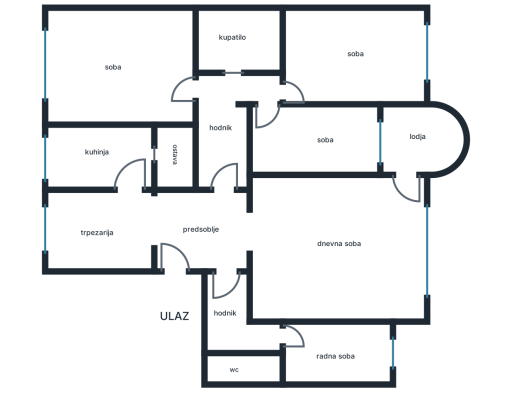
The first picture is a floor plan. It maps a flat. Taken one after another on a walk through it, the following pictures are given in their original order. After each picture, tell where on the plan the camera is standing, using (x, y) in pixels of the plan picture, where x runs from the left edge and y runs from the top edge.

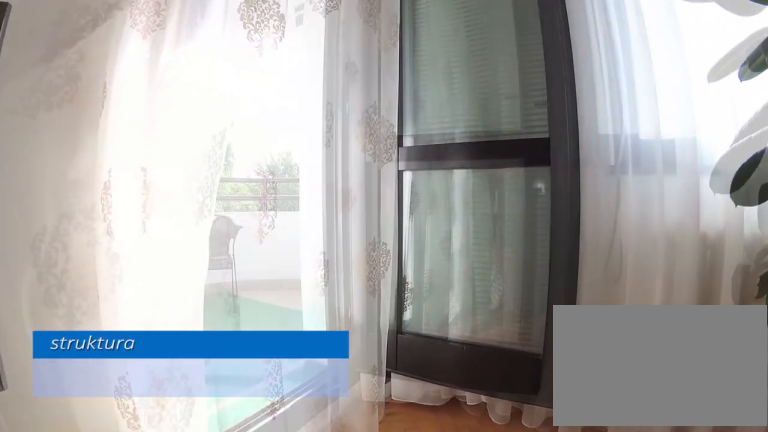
(346, 216)
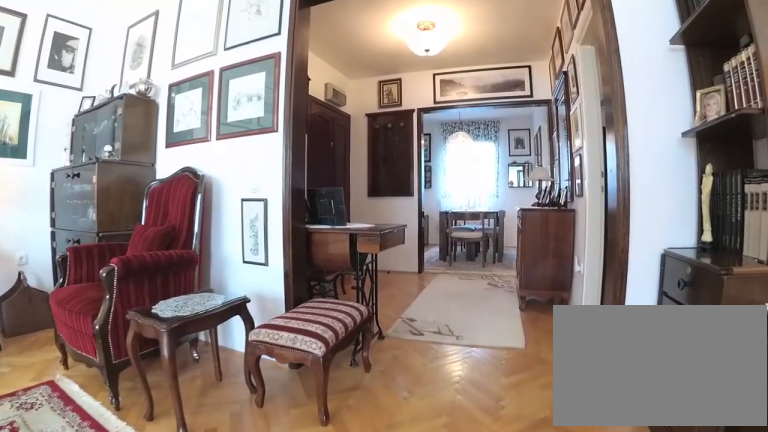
(330, 211)
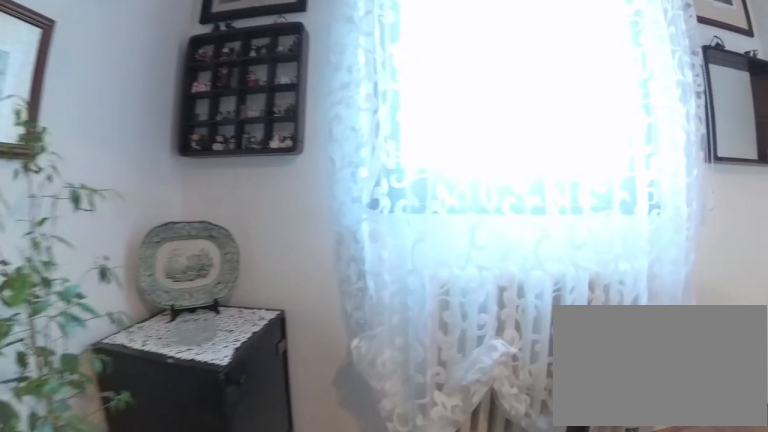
(103, 252)
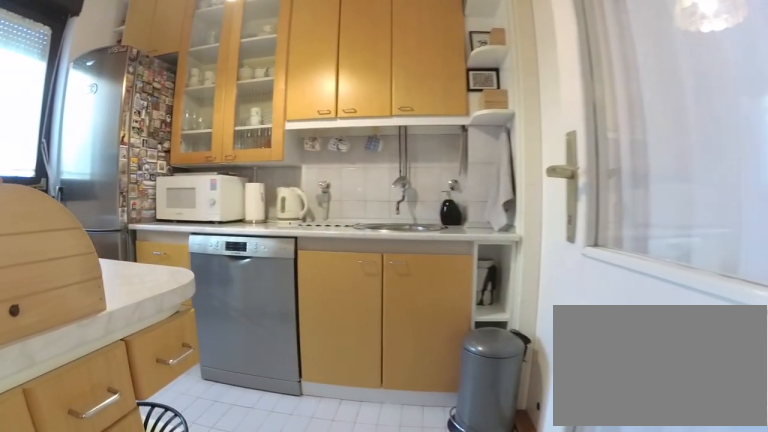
(133, 214)
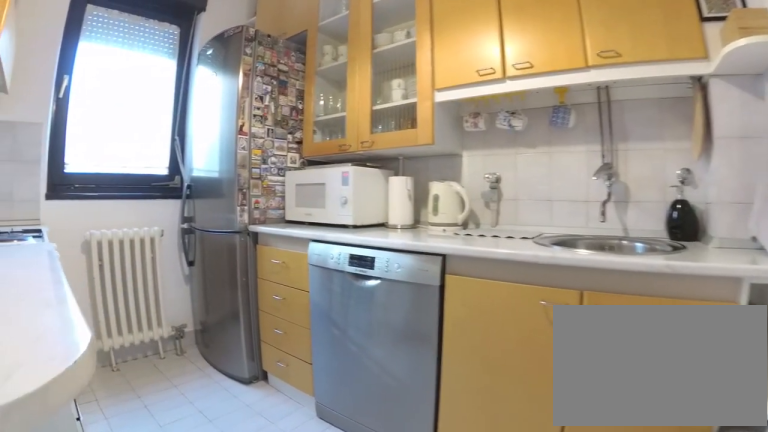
(141, 182)
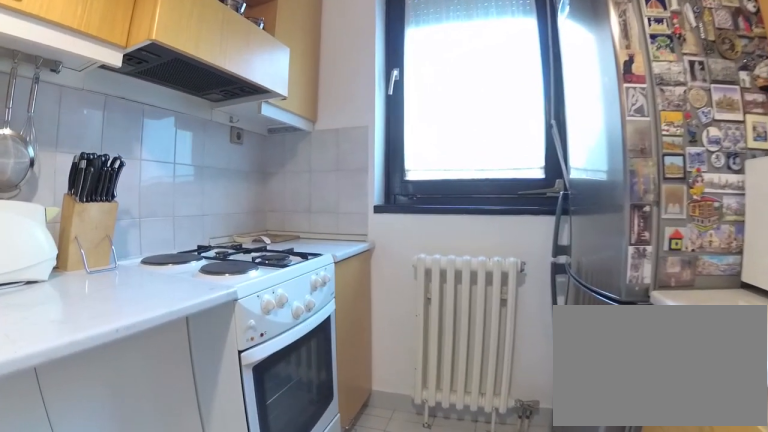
(126, 158)
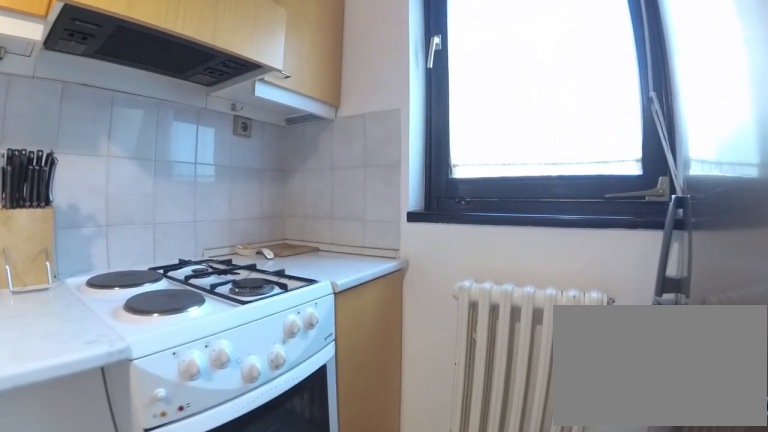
(106, 157)
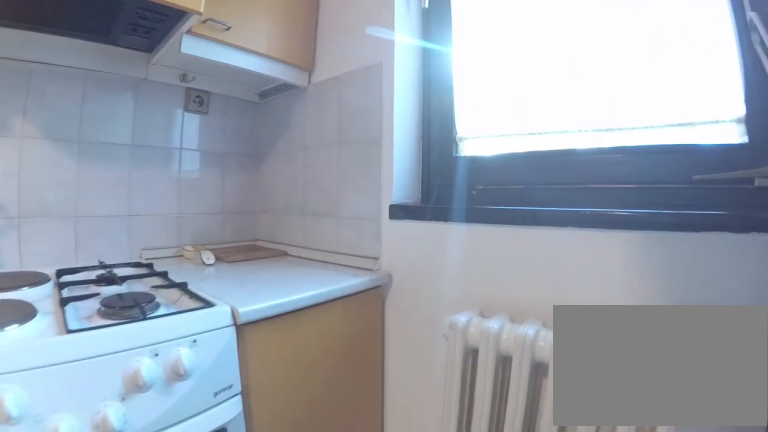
(84, 155)
